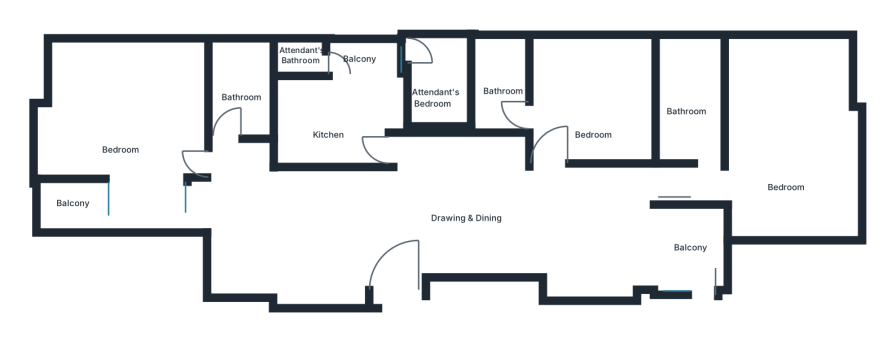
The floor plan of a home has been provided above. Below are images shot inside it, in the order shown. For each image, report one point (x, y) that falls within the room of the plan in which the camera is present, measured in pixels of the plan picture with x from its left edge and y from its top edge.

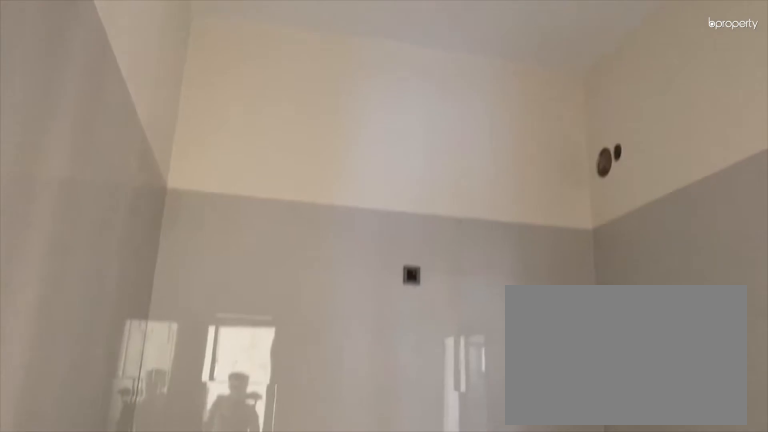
(330, 113)
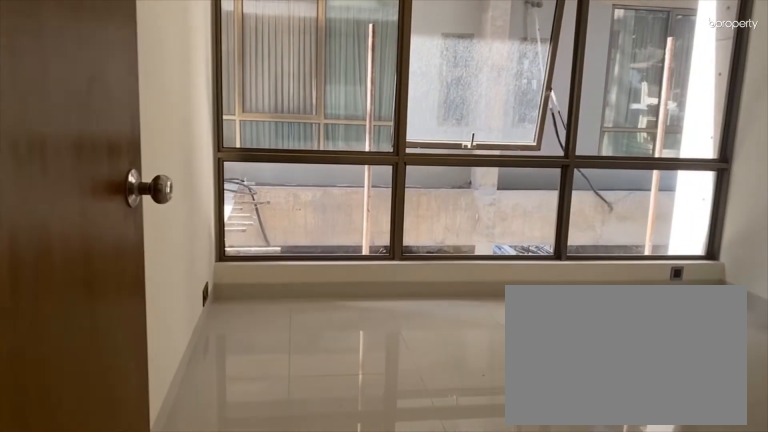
(545, 167)
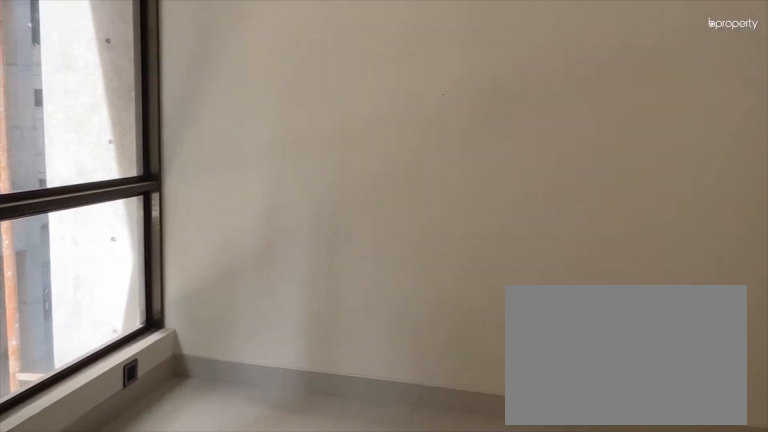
(588, 86)
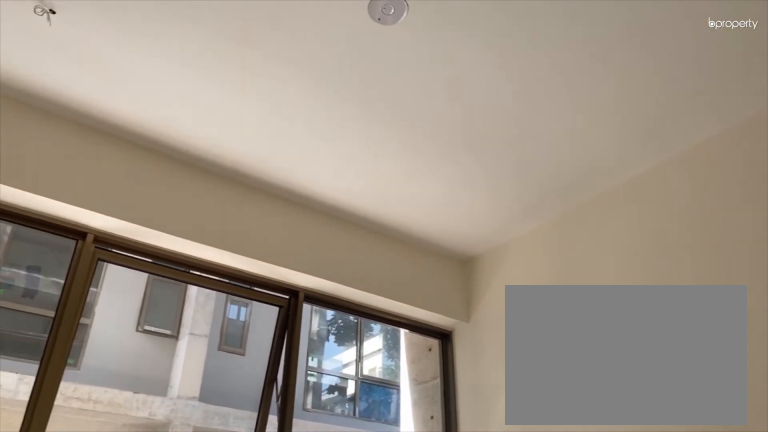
(588, 86)
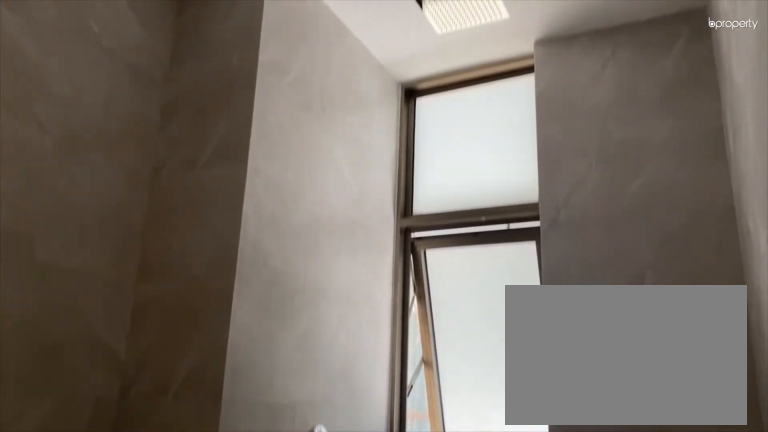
(503, 82)
